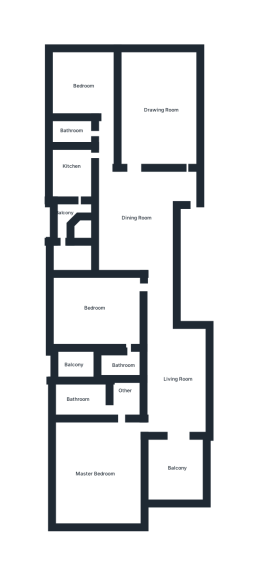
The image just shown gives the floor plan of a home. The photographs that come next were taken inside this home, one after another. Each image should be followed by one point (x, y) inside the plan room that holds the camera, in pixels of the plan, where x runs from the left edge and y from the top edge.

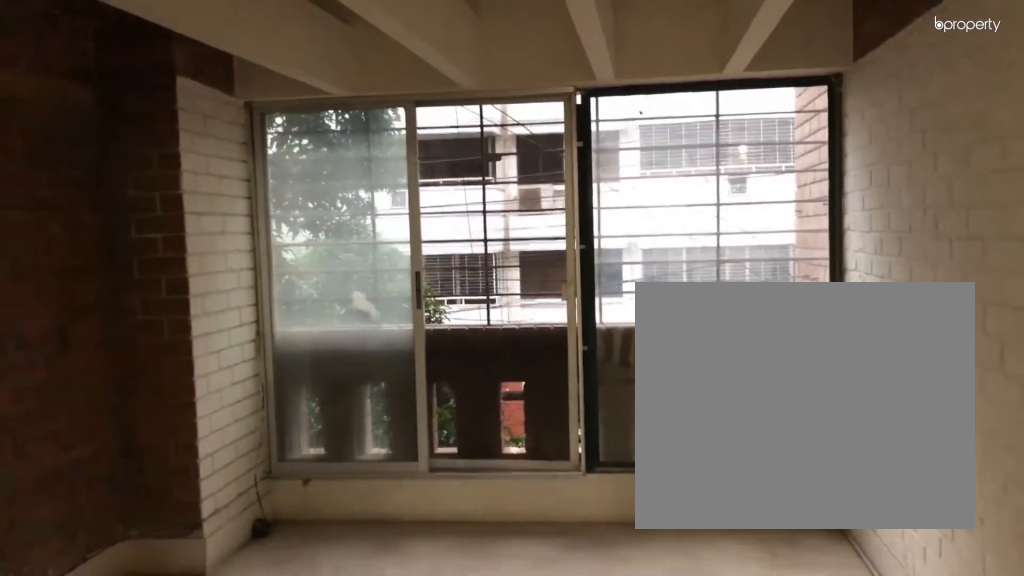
(175, 468)
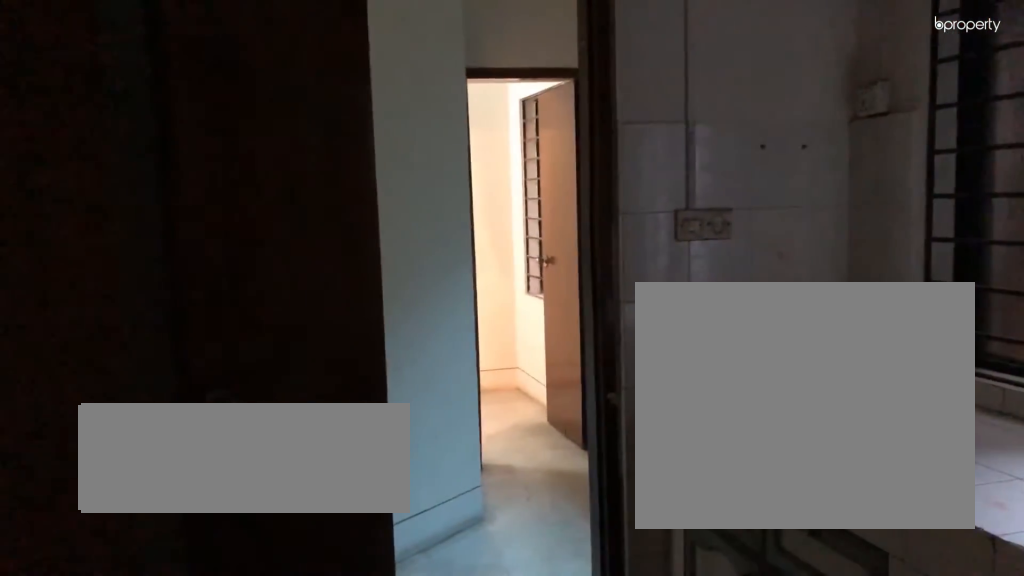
(75, 180)
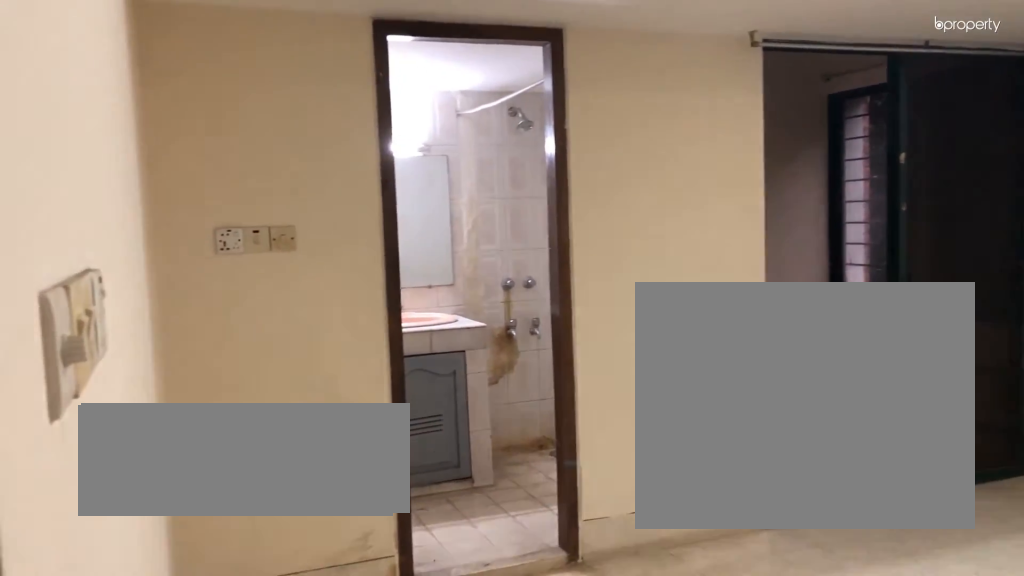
(97, 304)
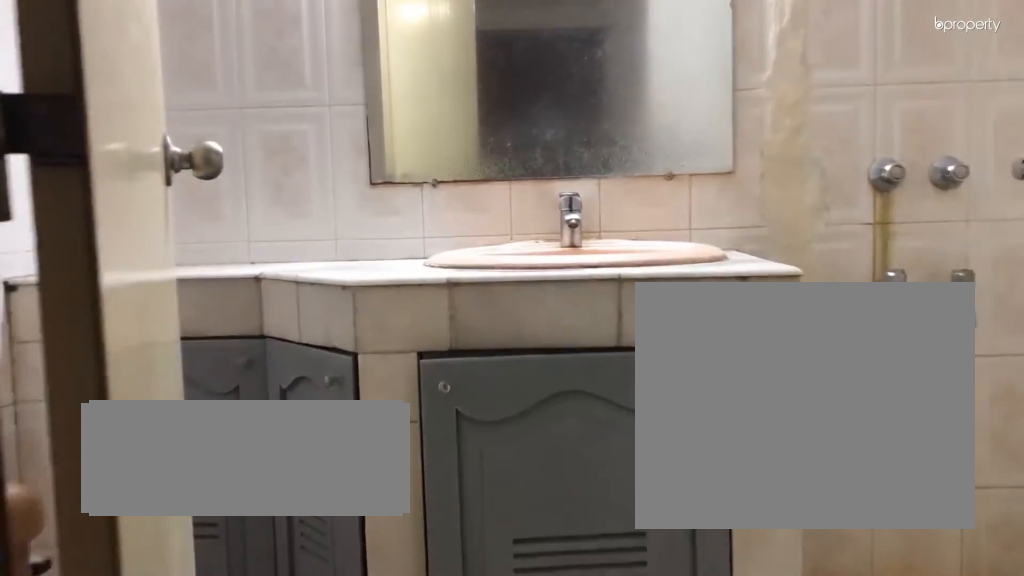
(120, 366)
